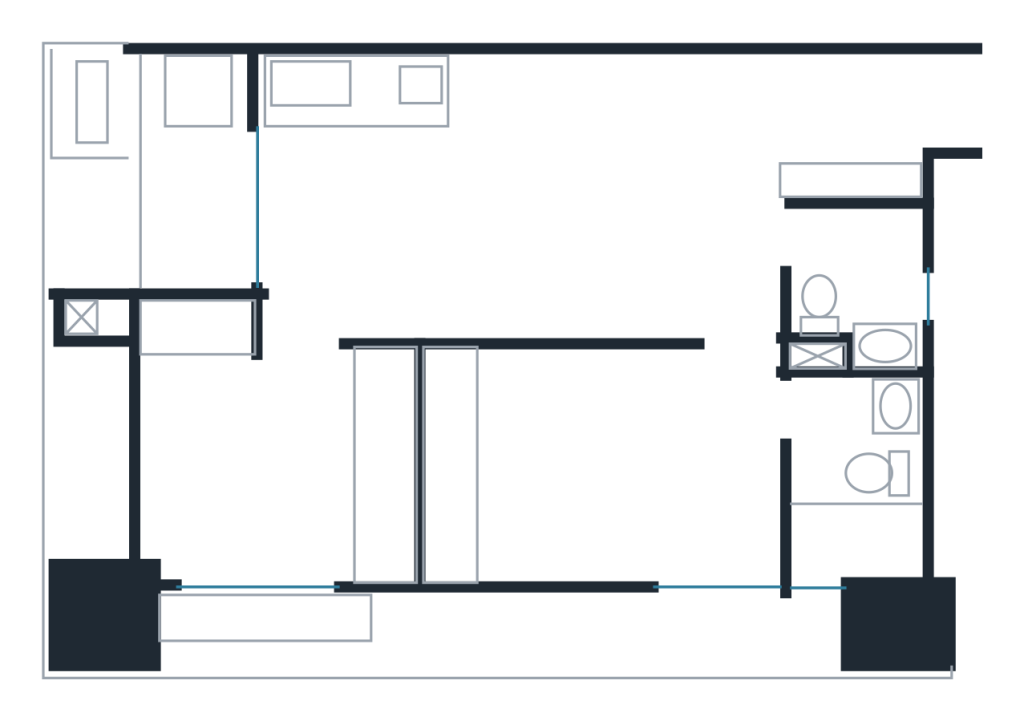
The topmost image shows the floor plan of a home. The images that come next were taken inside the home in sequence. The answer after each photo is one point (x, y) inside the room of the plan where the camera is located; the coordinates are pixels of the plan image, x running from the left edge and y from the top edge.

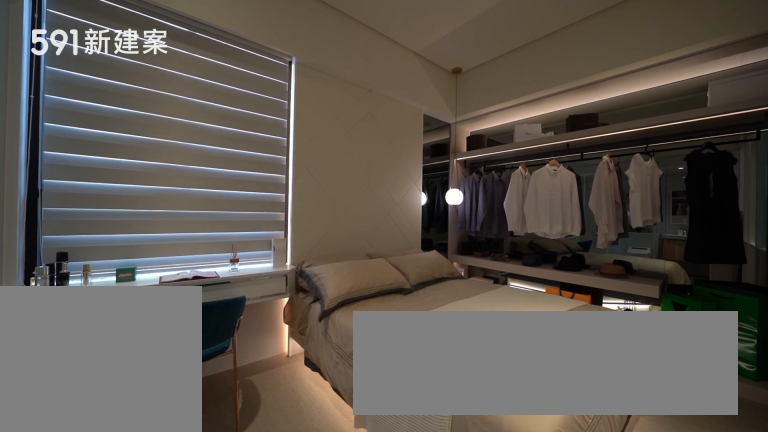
(599, 465)
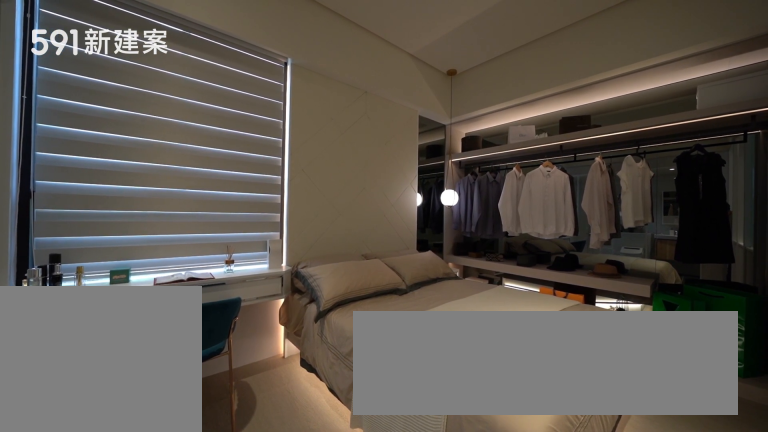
(599, 465)
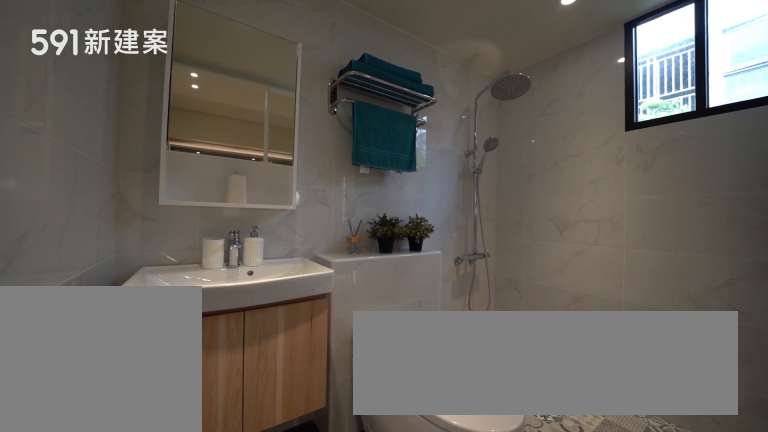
(857, 487)
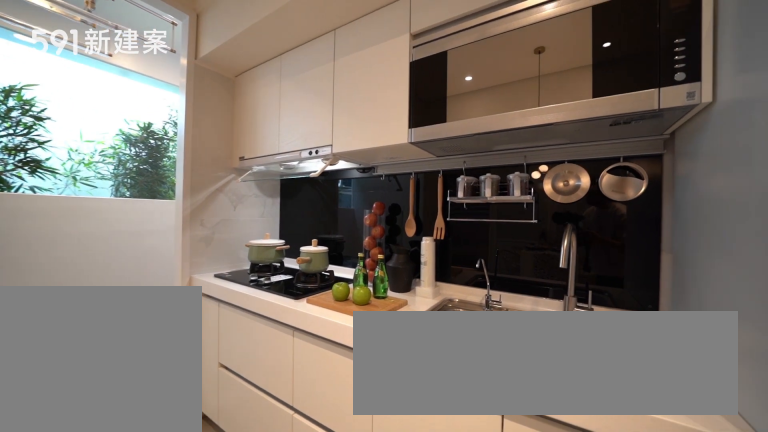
(387, 127)
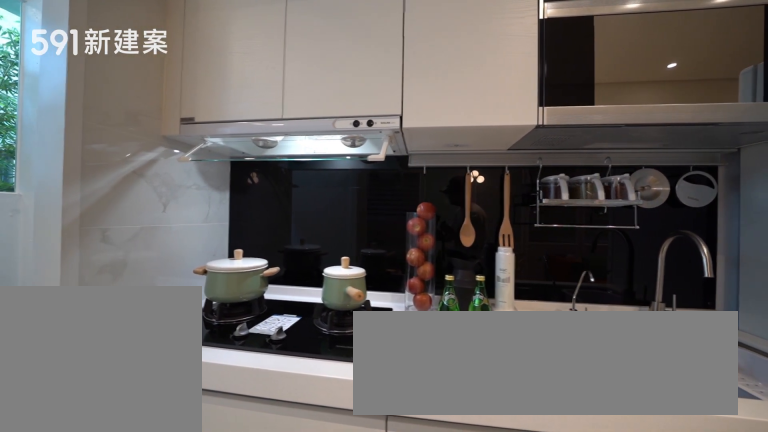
(387, 127)
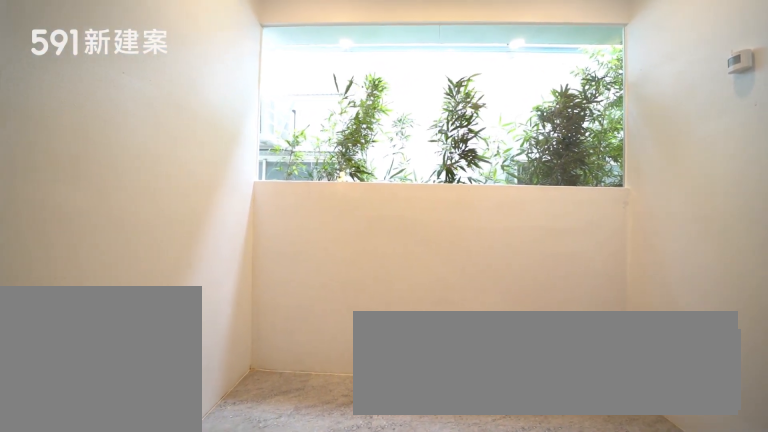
(185, 166)
